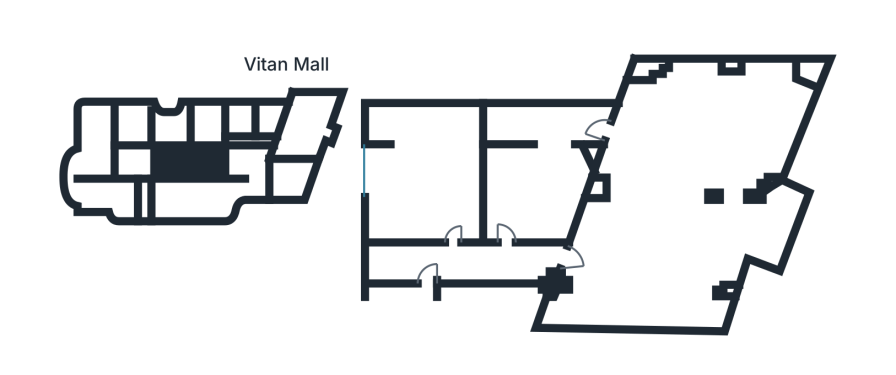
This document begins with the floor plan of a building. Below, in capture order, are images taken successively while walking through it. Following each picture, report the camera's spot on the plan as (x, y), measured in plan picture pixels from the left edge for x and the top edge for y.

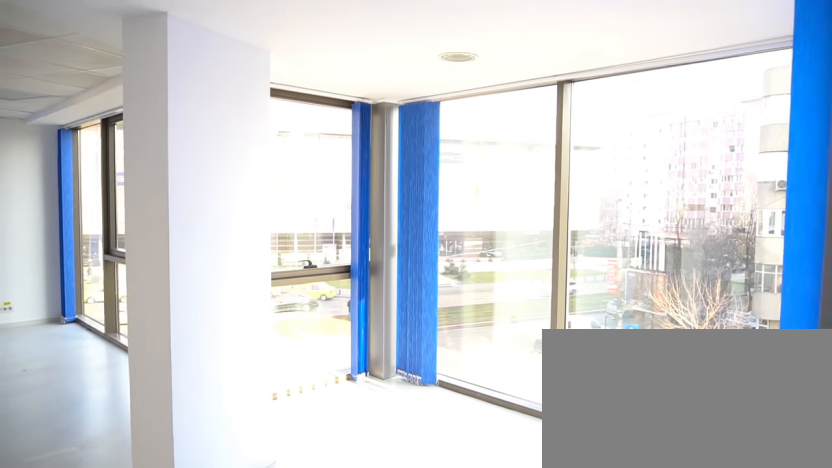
(710, 287)
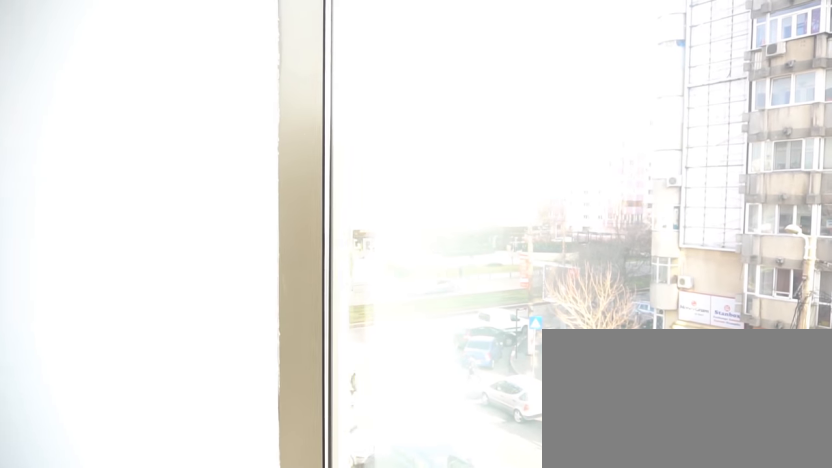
(720, 309)
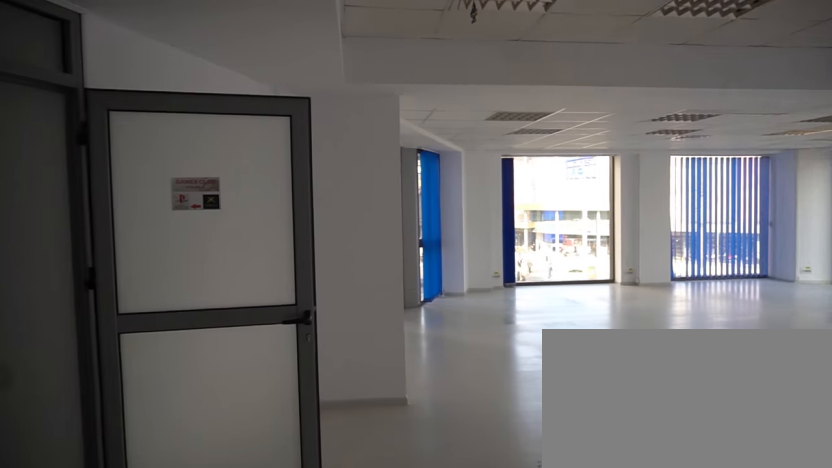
(576, 296)
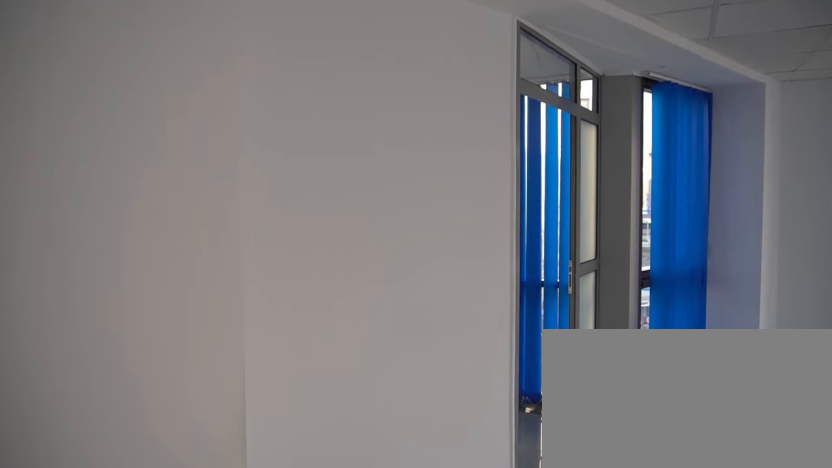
(613, 193)
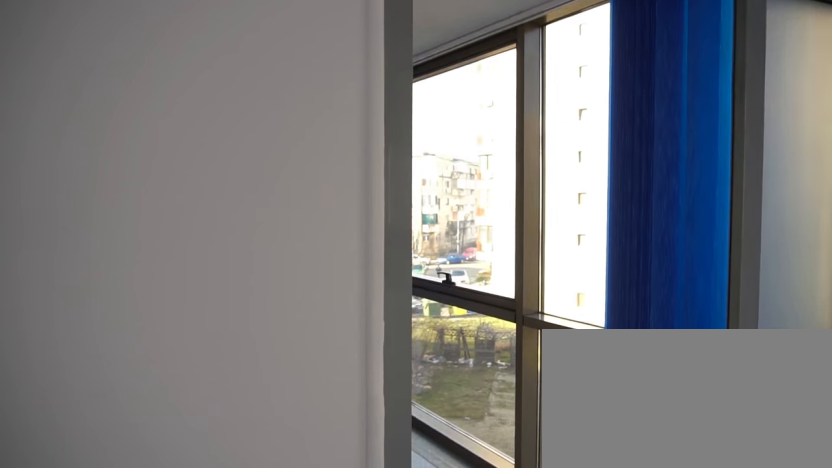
(620, 164)
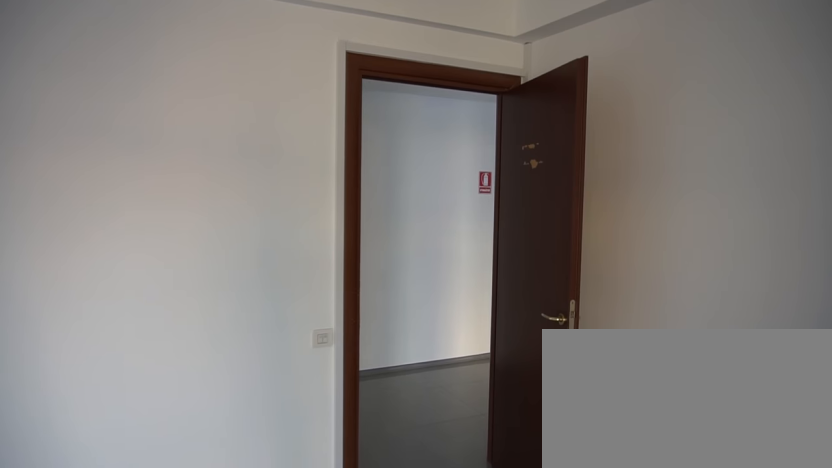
(508, 243)
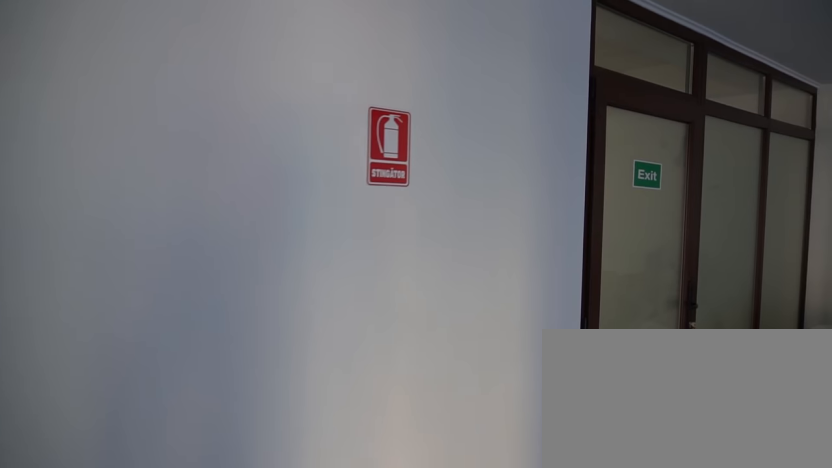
(490, 270)
